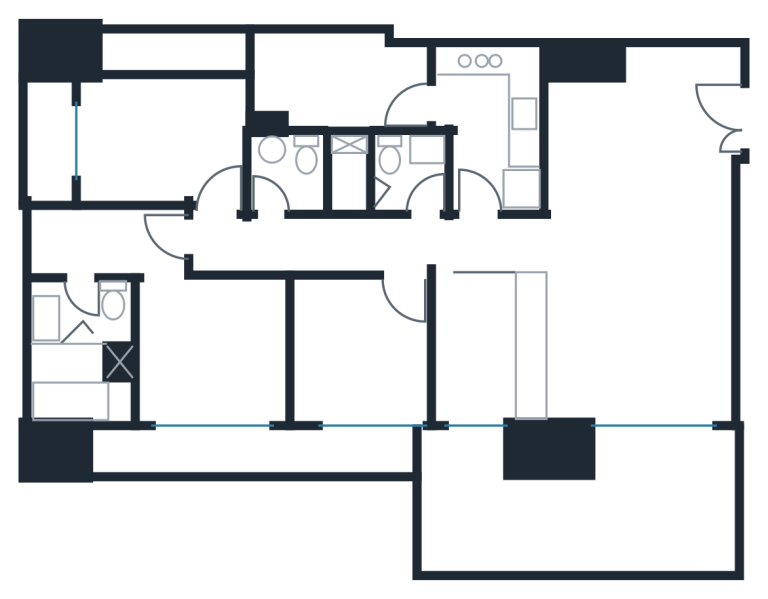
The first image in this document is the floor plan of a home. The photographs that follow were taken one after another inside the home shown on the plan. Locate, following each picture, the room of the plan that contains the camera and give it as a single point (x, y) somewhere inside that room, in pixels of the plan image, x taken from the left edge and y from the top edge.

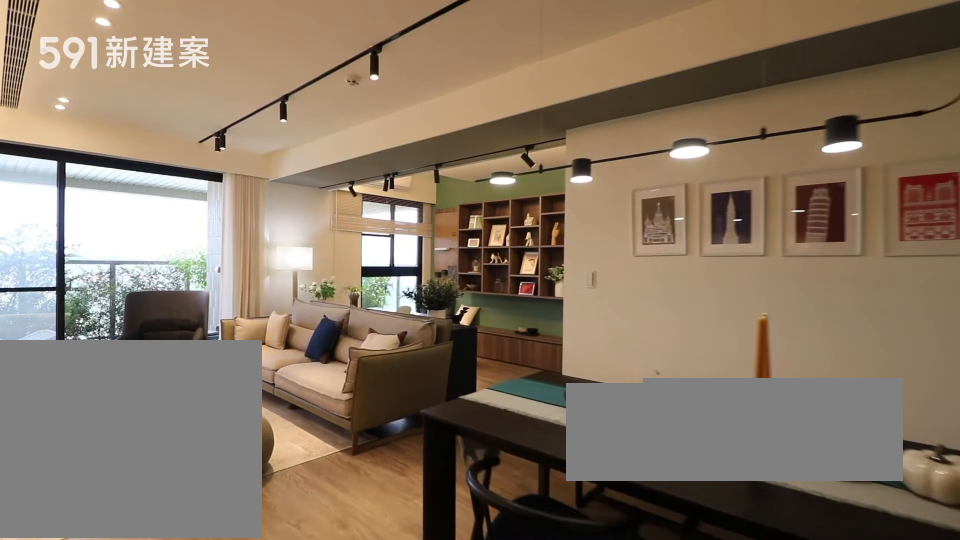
(617, 132)
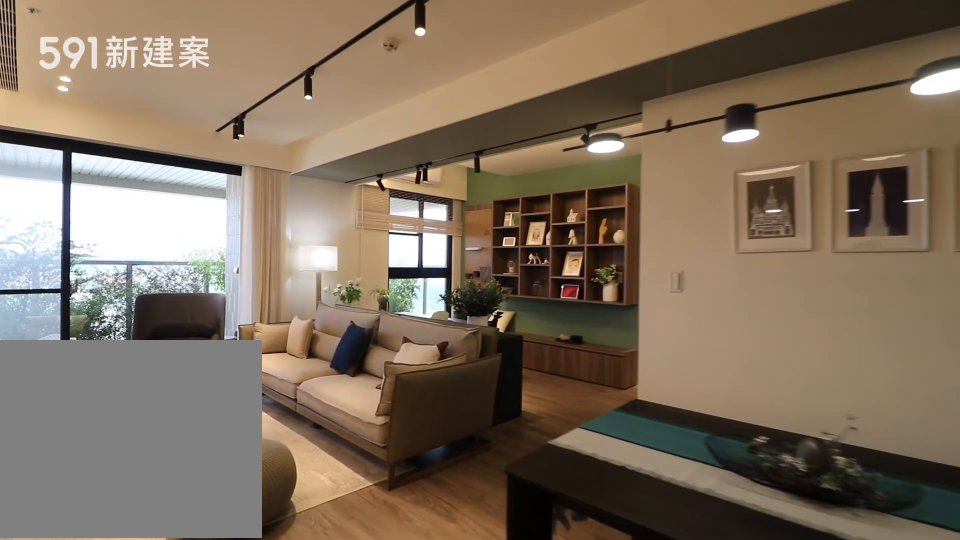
(617, 132)
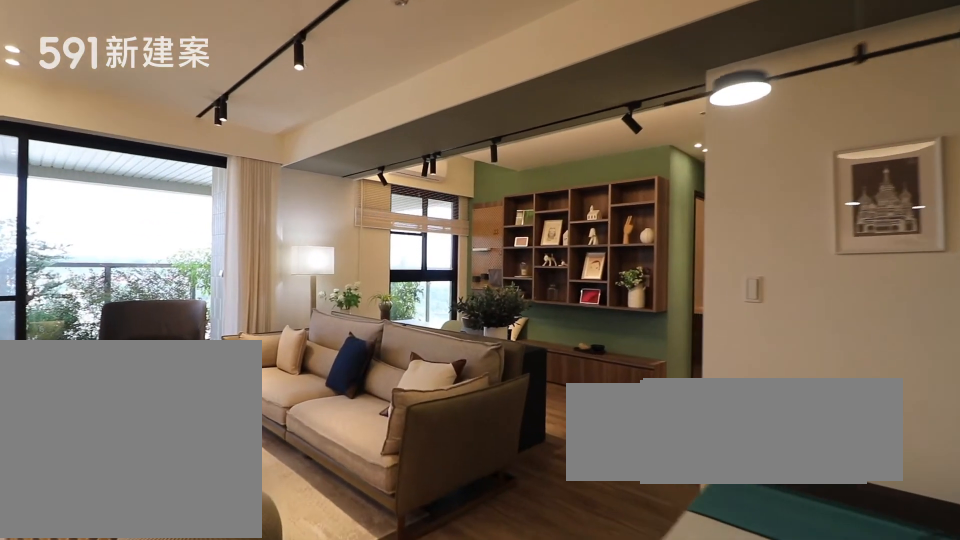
(638, 348)
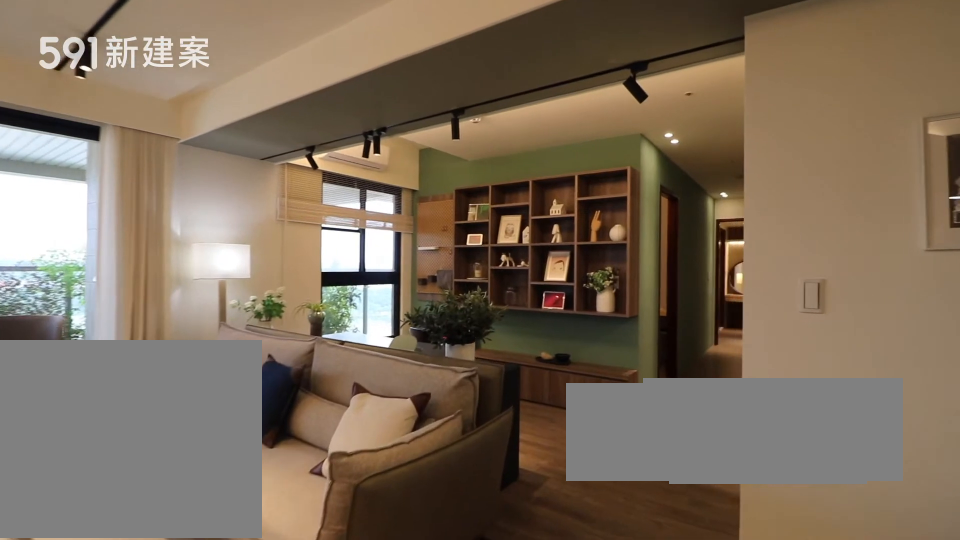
(638, 348)
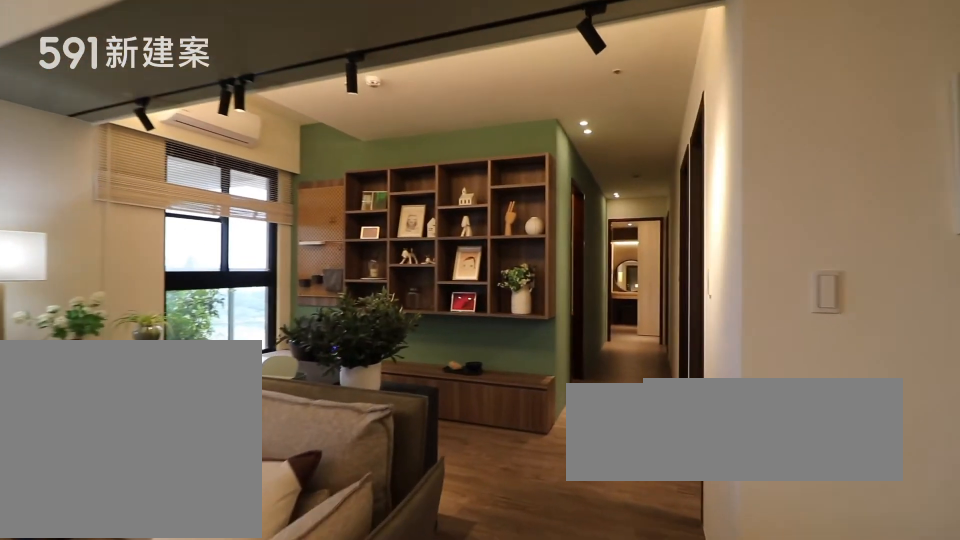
(492, 349)
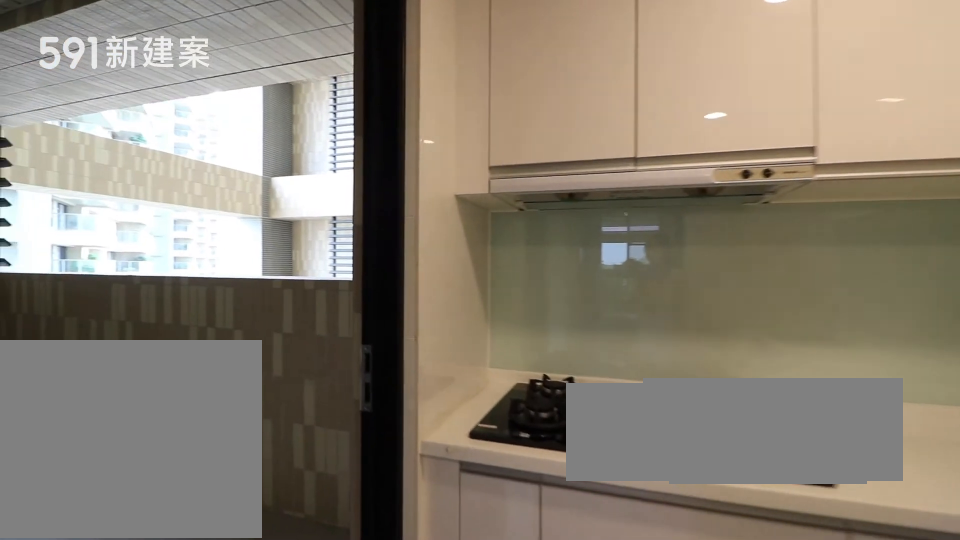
(494, 121)
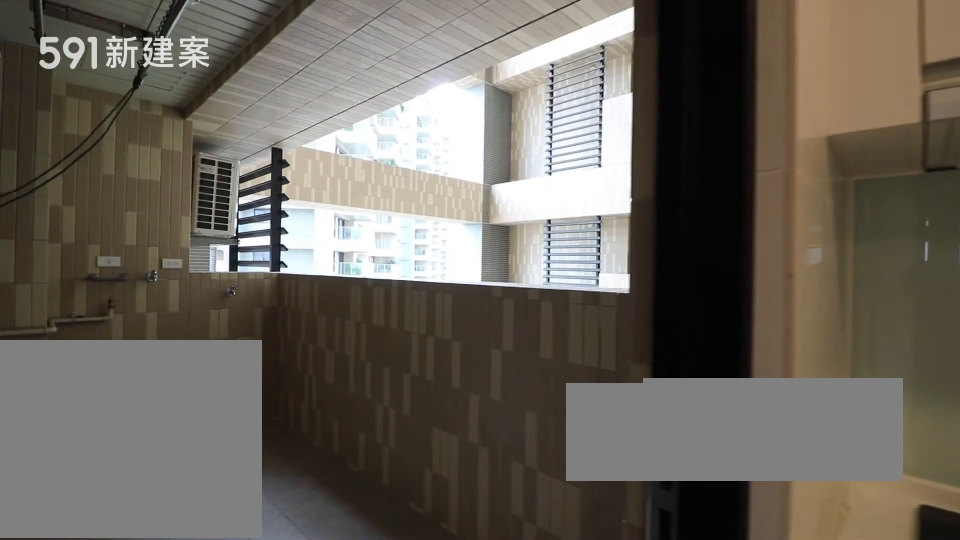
(334, 79)
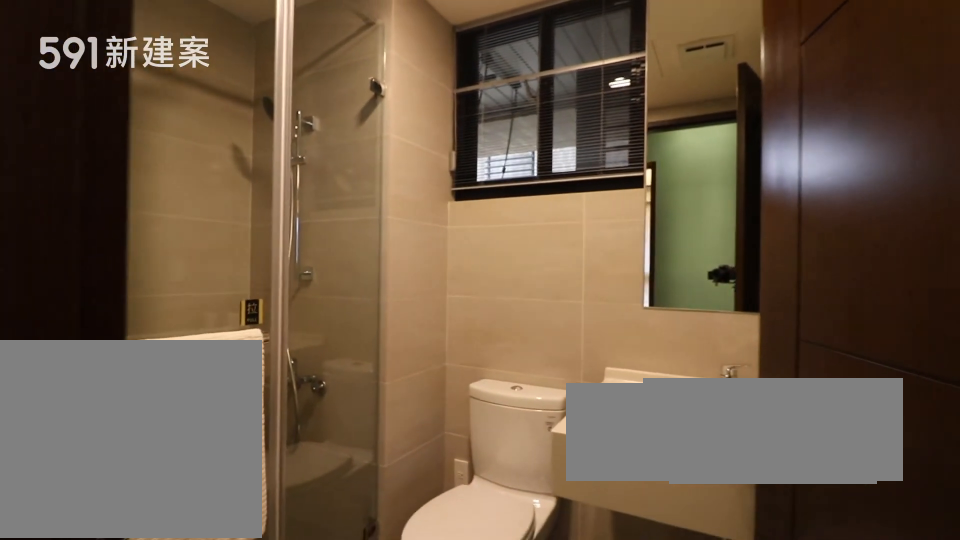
(383, 170)
